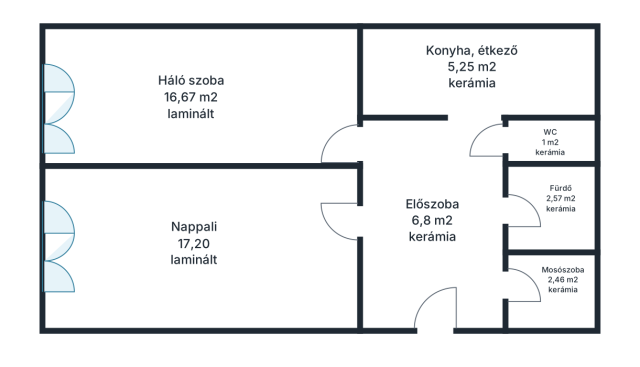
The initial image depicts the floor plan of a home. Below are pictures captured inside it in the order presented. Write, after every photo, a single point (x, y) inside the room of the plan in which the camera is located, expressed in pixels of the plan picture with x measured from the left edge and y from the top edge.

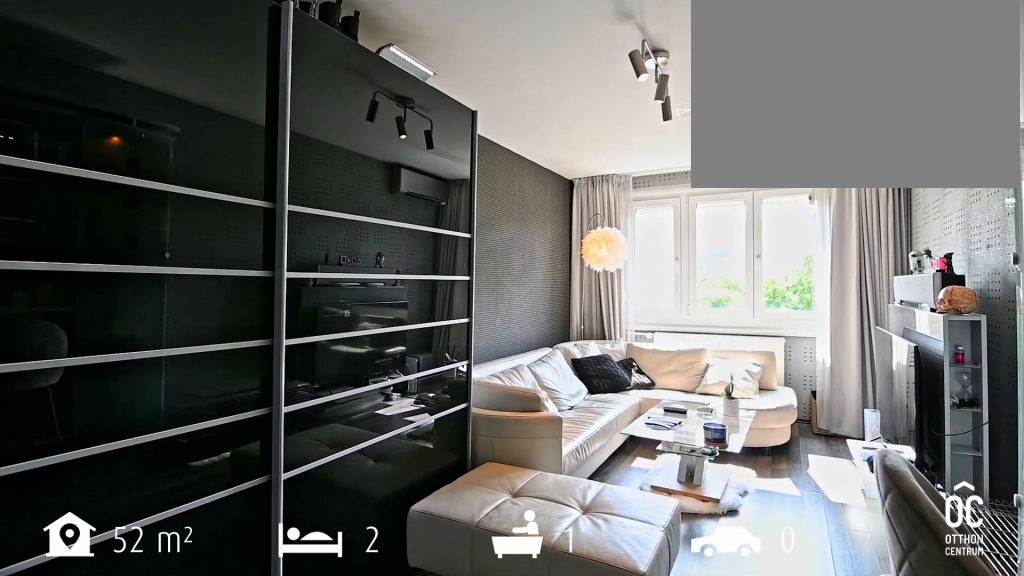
(192, 250)
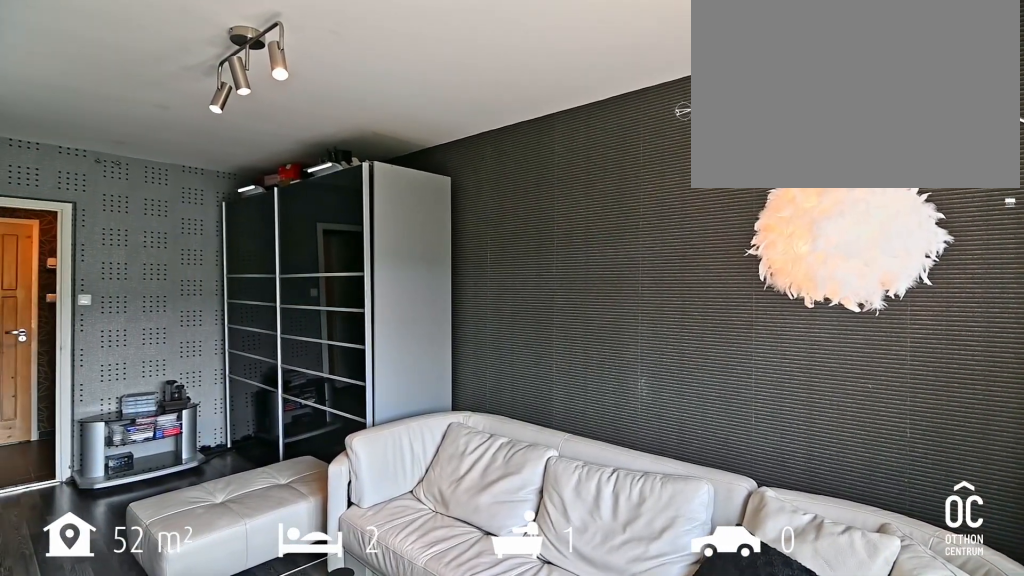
(192, 250)
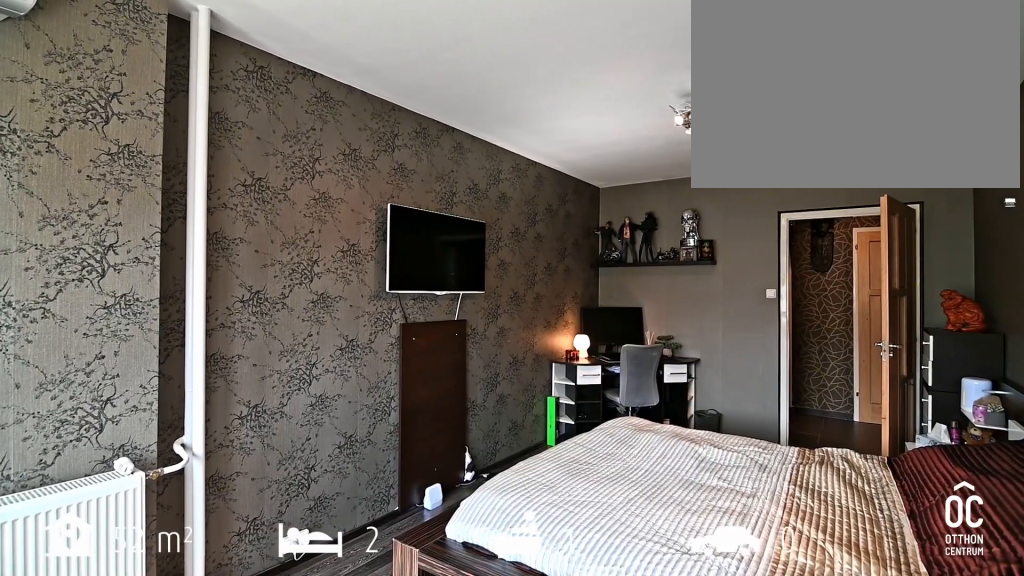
(192, 97)
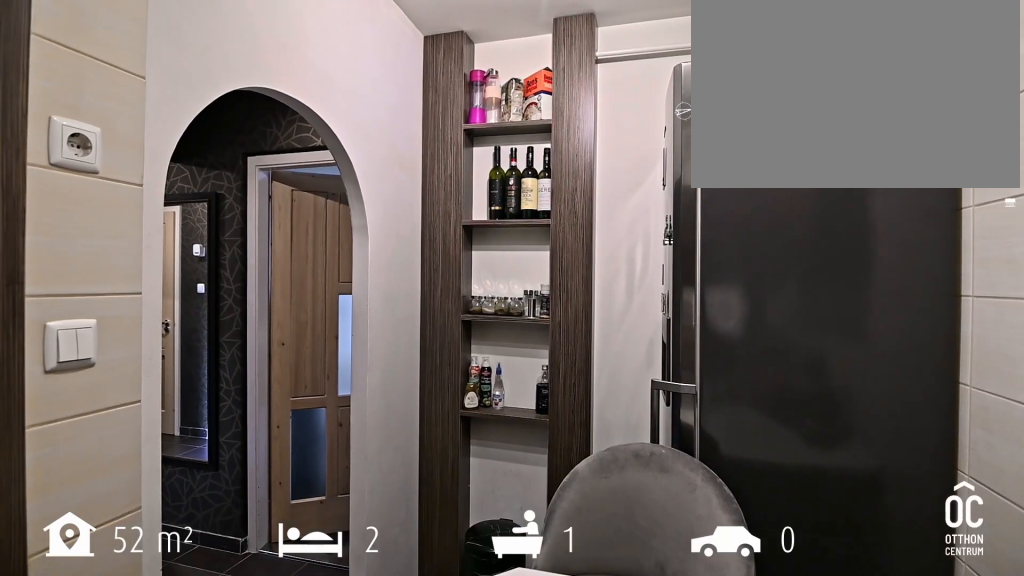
(469, 66)
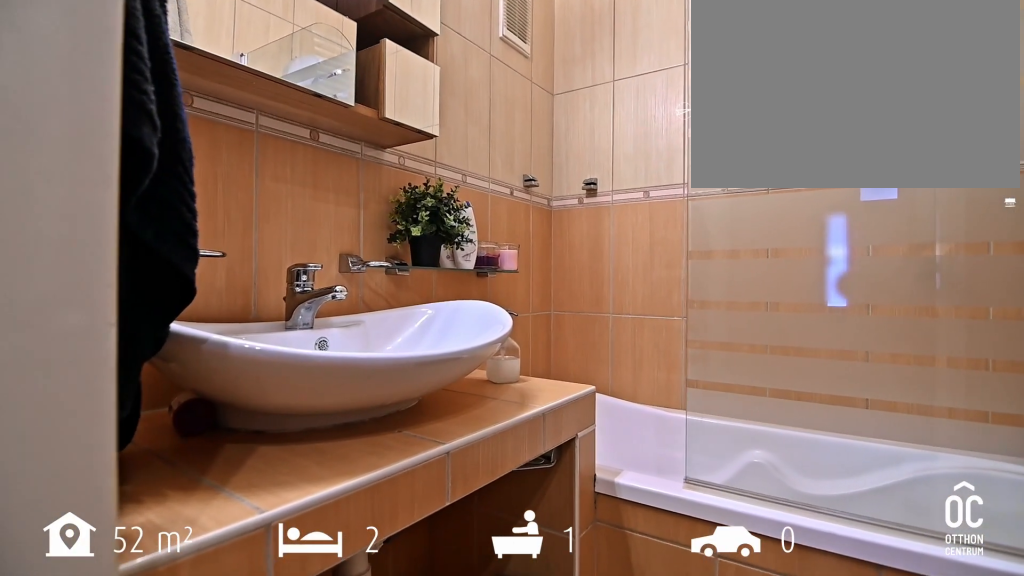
(550, 211)
